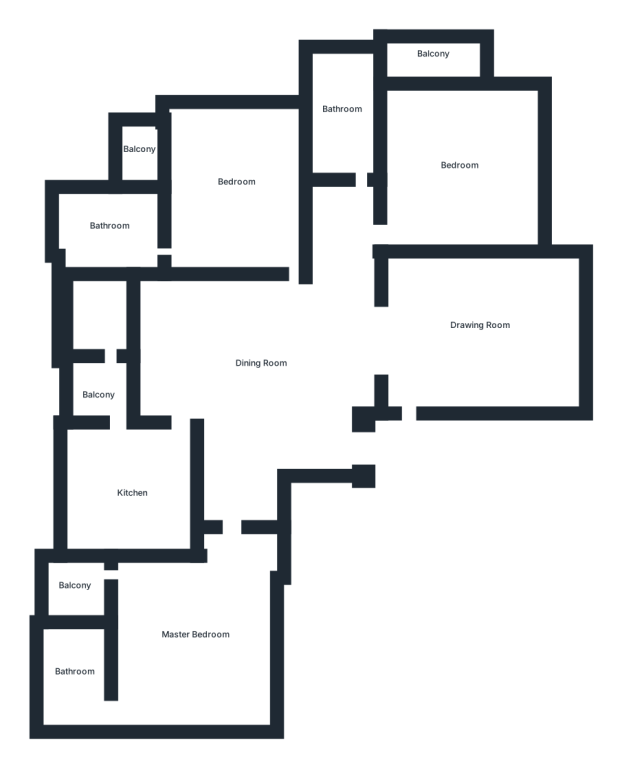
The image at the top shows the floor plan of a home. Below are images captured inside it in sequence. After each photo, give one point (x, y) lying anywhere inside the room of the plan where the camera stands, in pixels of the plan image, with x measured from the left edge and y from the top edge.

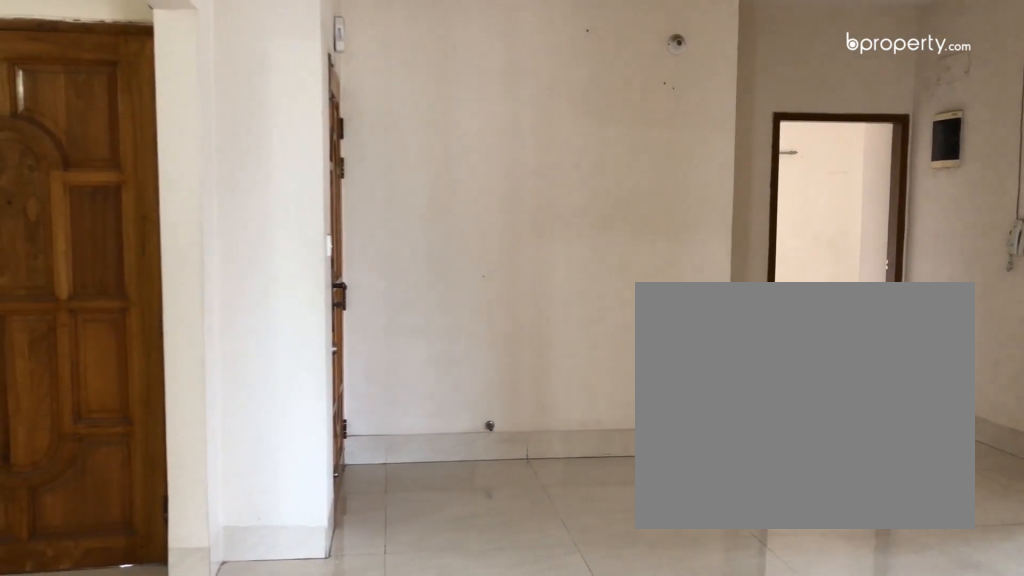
(267, 364)
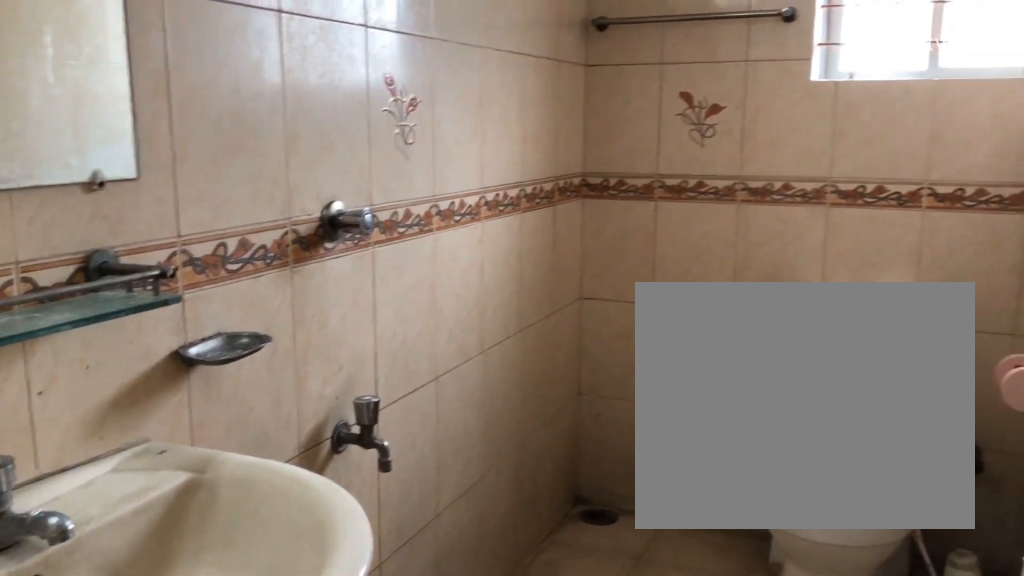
(348, 118)
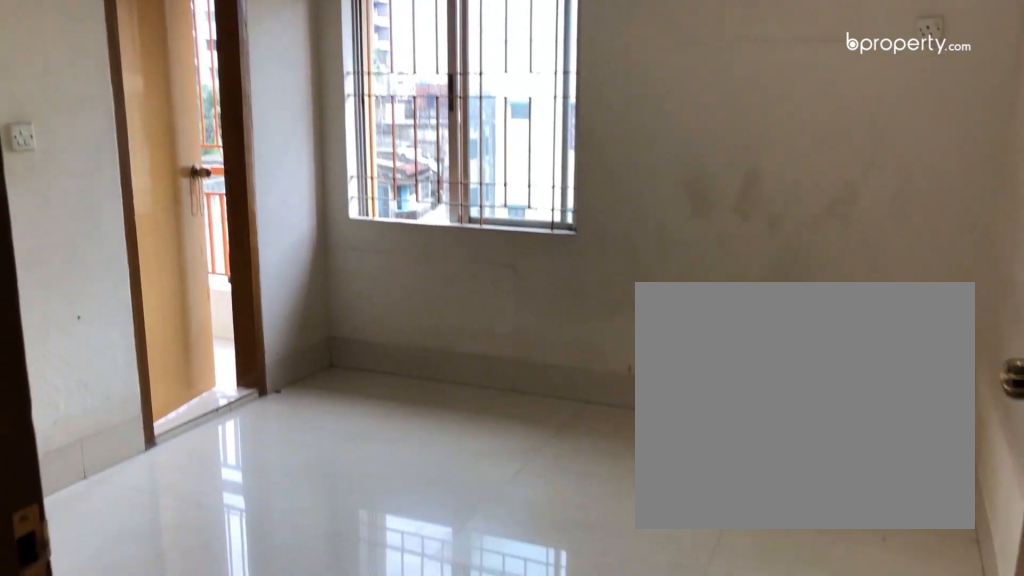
(238, 194)
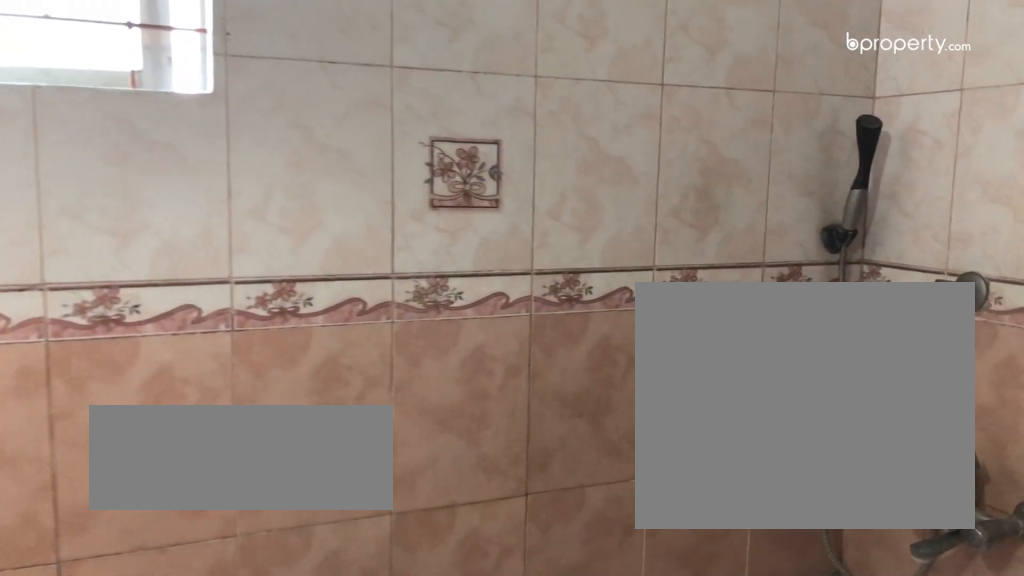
(77, 682)
